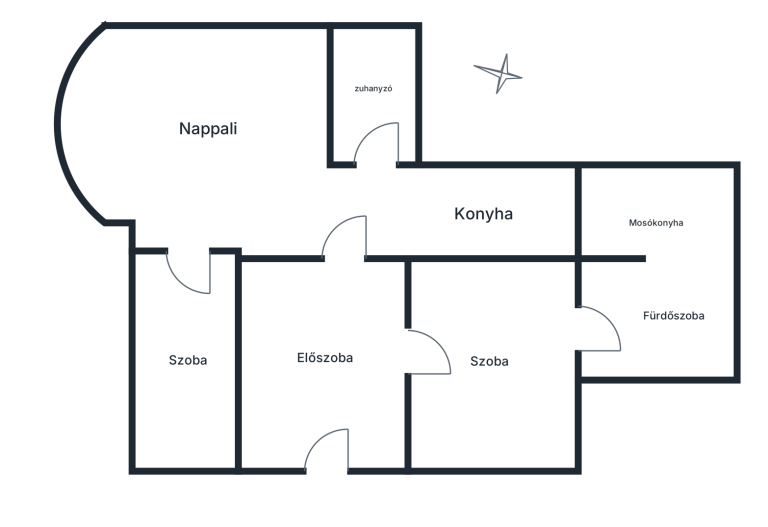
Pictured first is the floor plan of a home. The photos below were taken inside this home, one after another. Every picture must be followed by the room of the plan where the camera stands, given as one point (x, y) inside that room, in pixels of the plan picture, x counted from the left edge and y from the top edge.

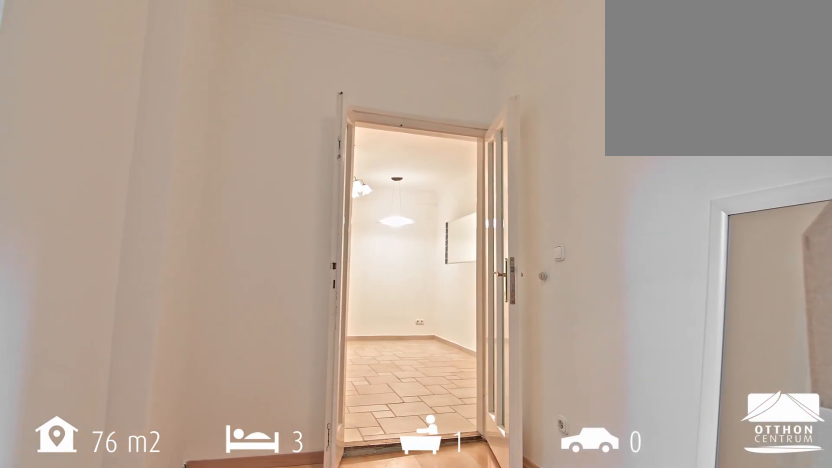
(189, 364)
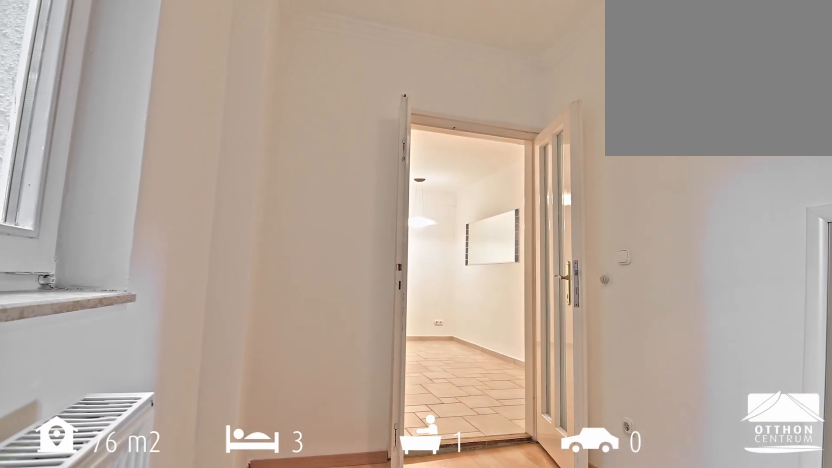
(189, 364)
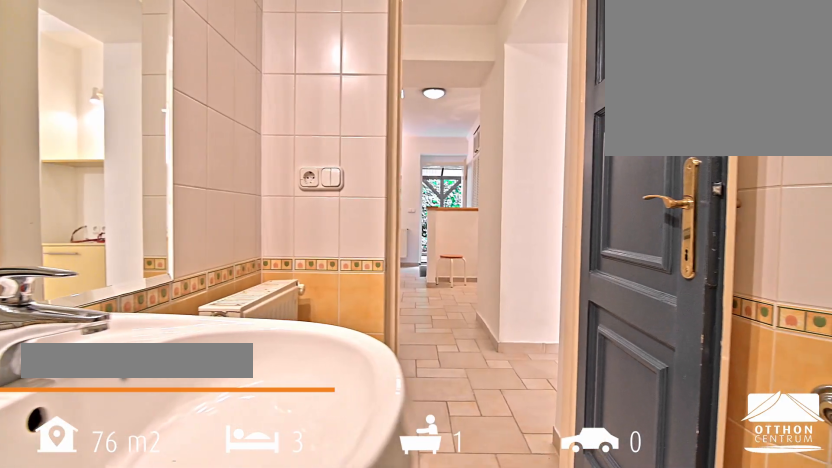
(376, 92)
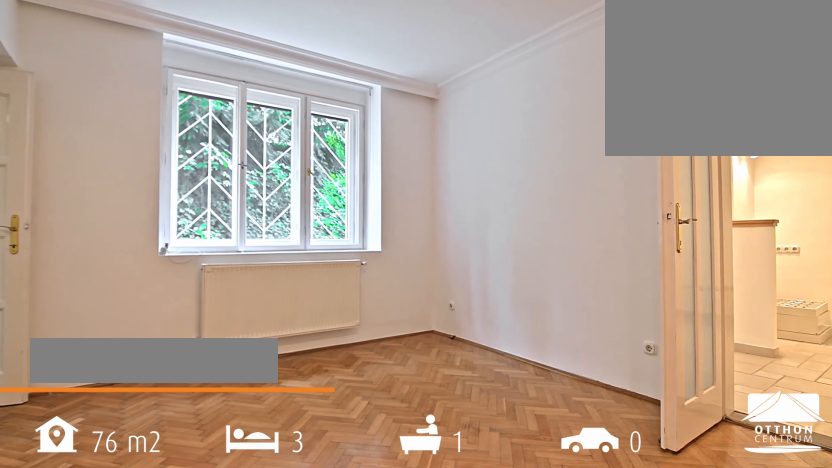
(498, 364)
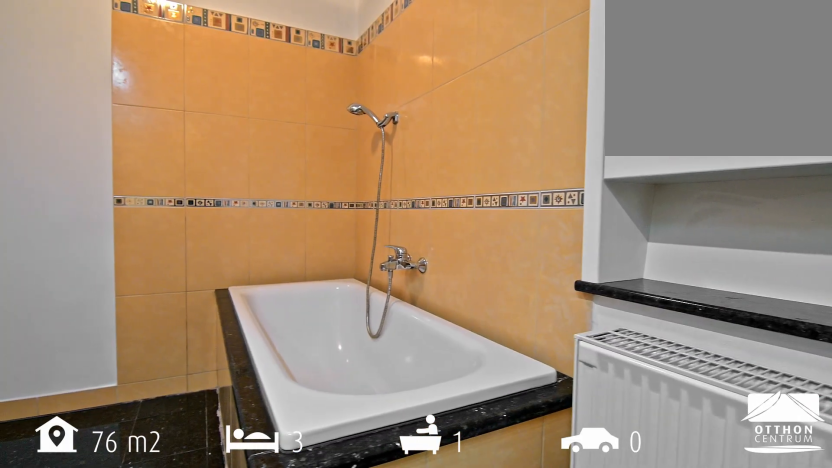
(664, 319)
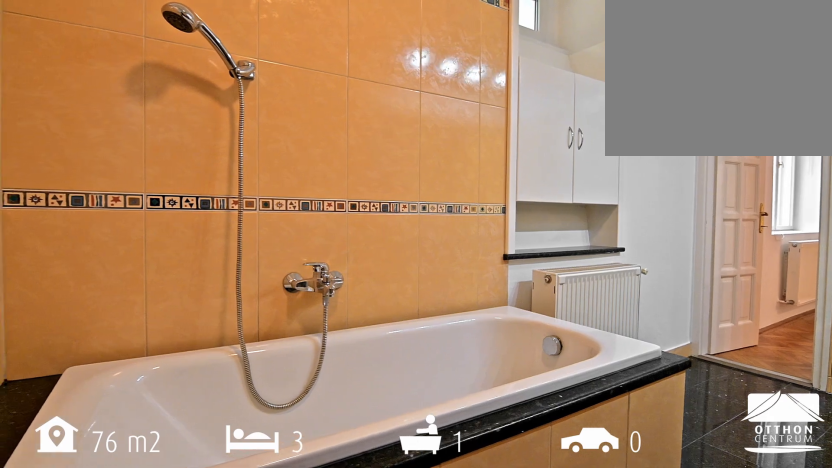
(664, 319)
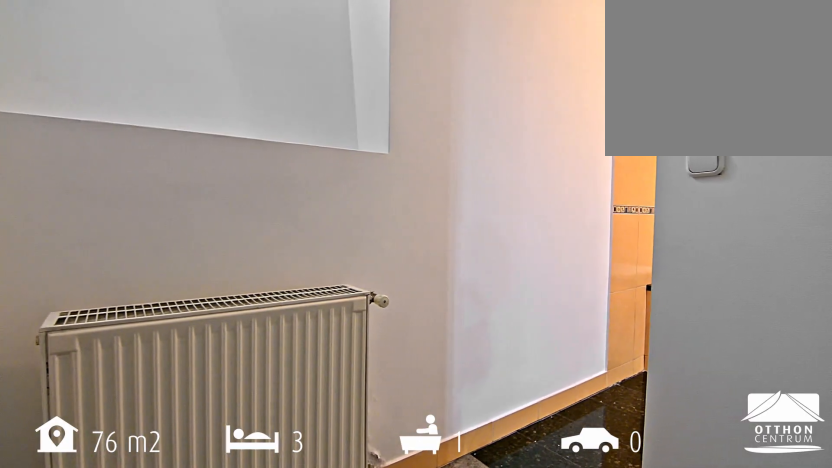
(636, 214)
